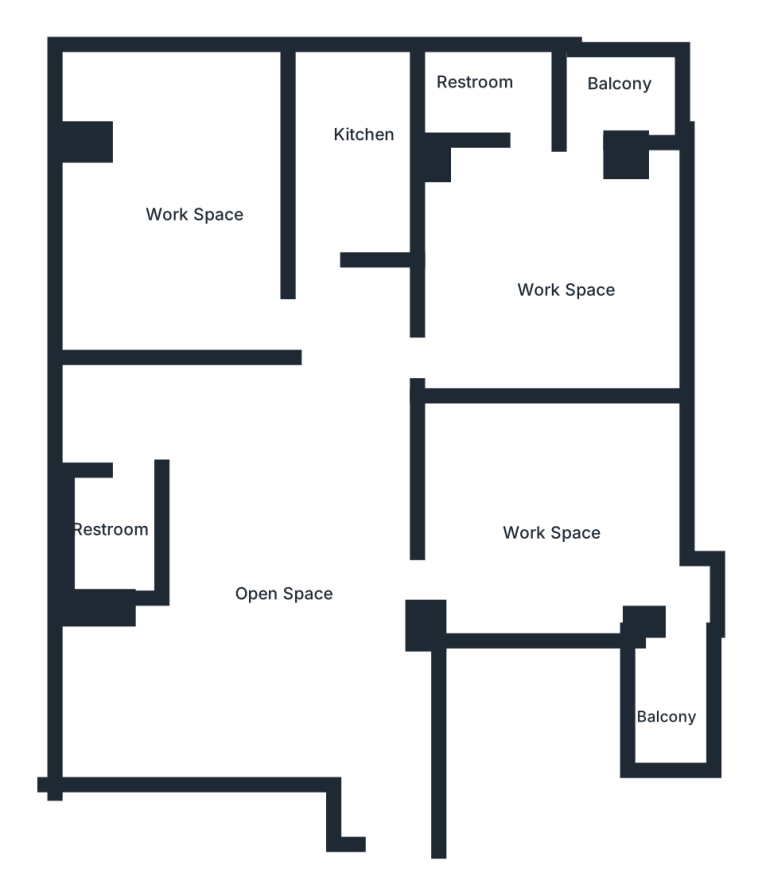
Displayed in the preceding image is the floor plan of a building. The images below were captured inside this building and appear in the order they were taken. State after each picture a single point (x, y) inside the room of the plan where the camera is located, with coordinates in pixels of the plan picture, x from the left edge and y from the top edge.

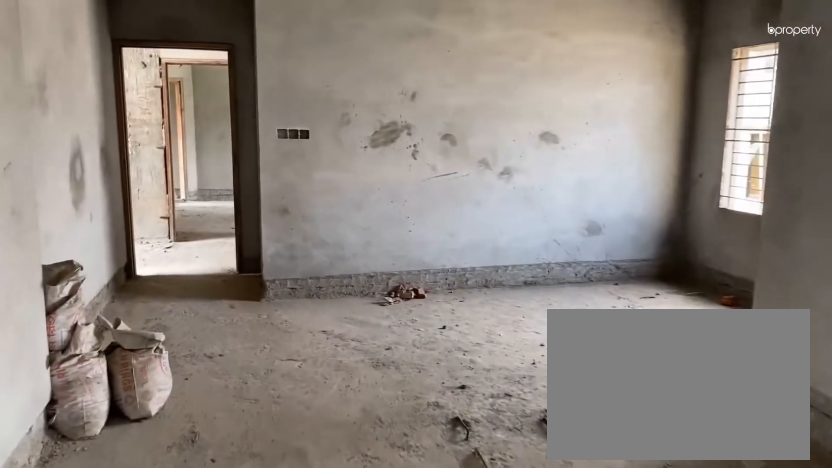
(327, 561)
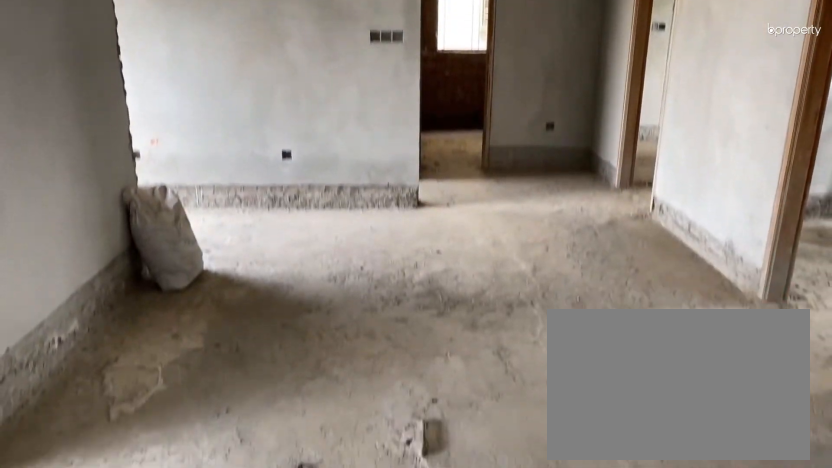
(327, 561)
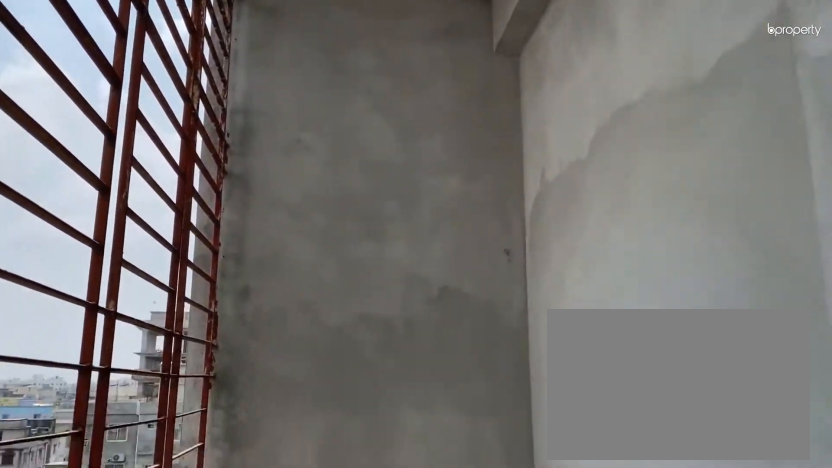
(675, 696)
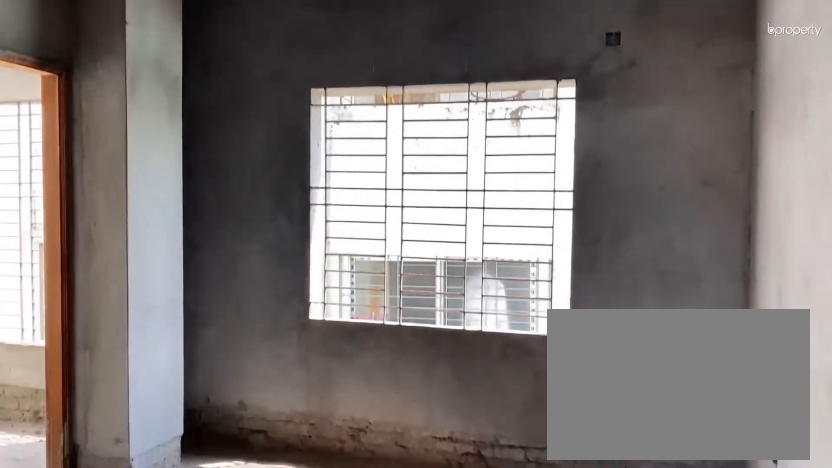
(578, 183)
